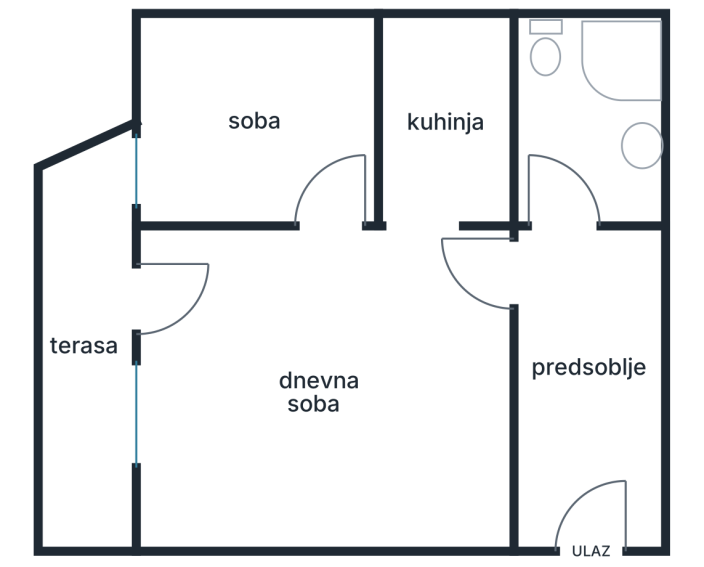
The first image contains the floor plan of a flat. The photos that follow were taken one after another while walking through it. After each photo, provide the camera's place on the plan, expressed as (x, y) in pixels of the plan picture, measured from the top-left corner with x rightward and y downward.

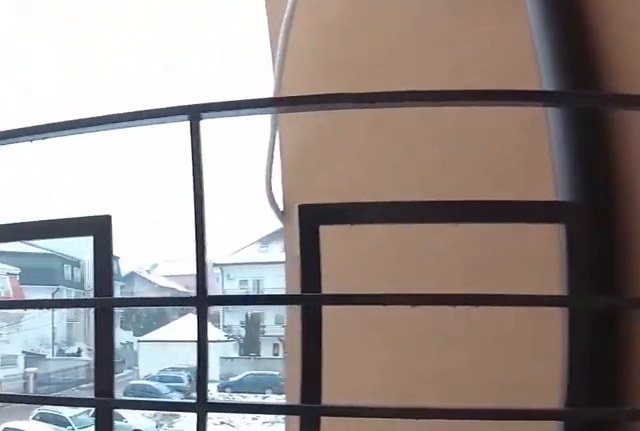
(144, 293)
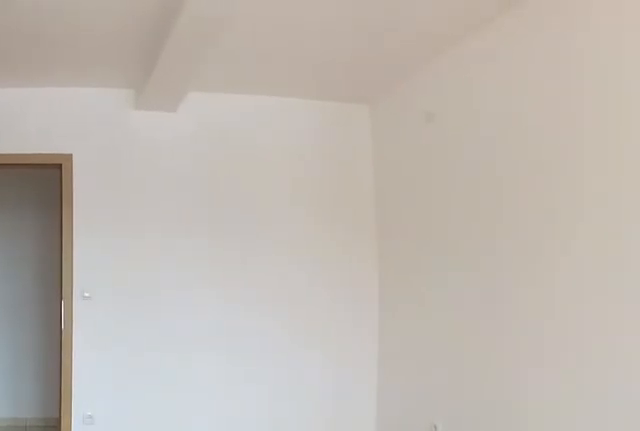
(136, 293)
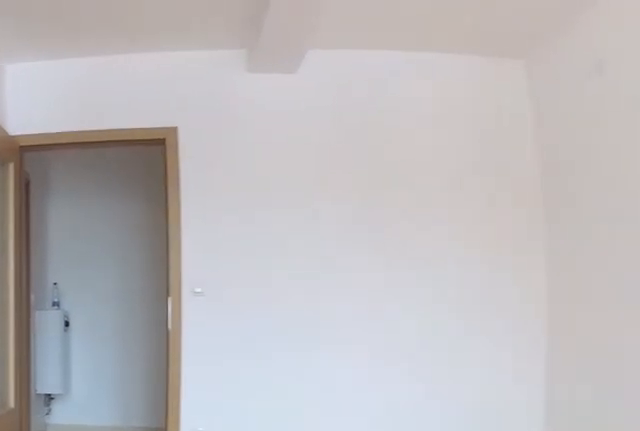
(189, 293)
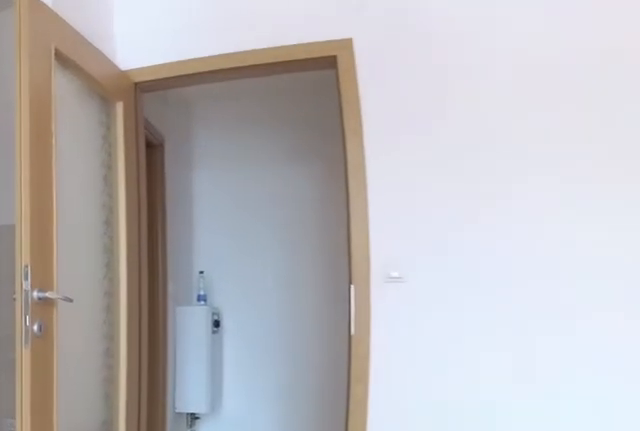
(275, 293)
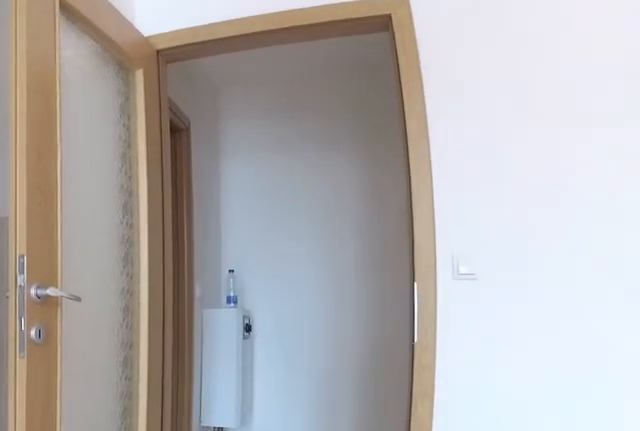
(308, 293)
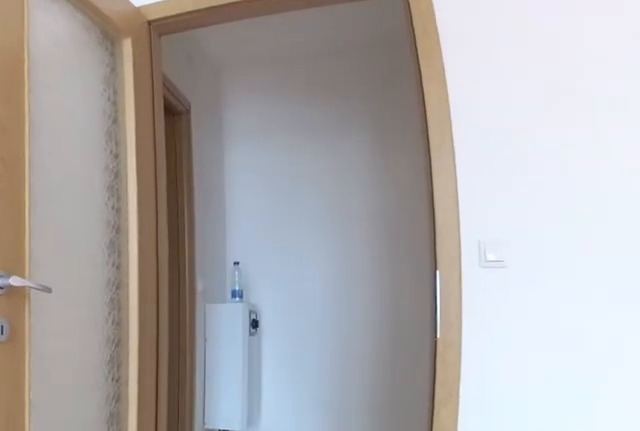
(326, 293)
